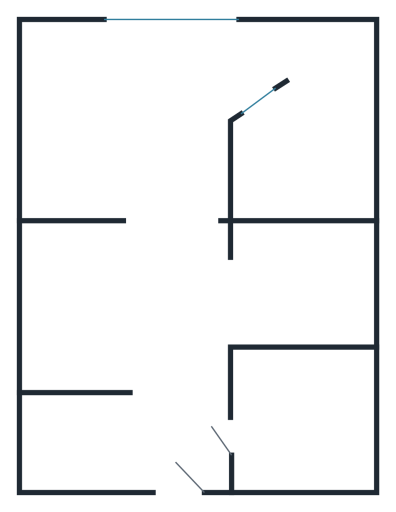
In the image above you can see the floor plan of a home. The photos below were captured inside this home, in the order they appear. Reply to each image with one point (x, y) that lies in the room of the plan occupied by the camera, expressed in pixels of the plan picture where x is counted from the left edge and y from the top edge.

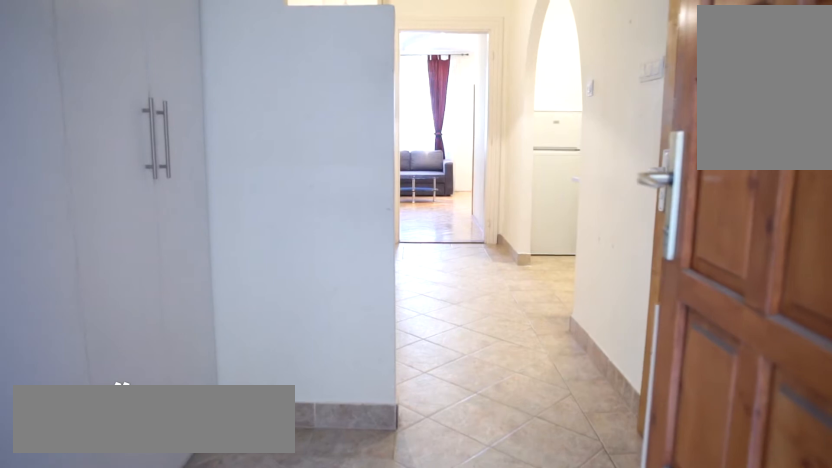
(154, 436)
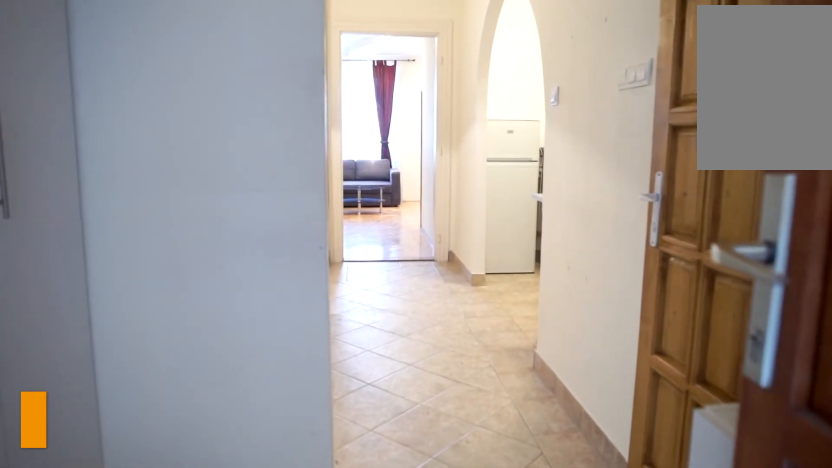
(153, 436)
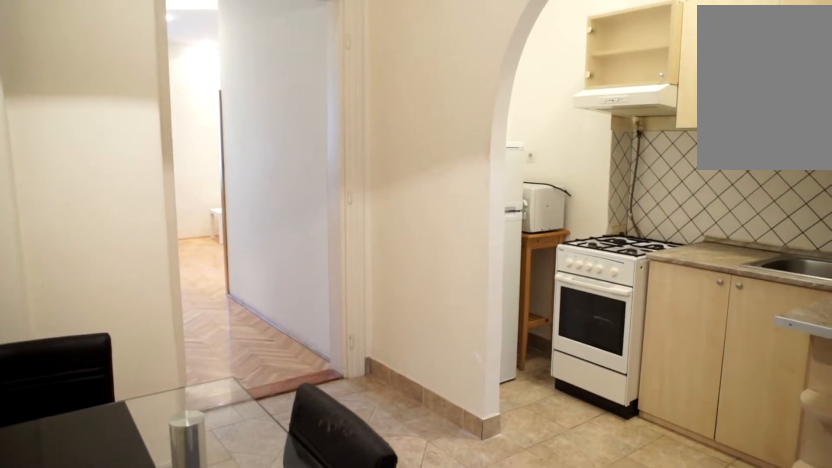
(140, 320)
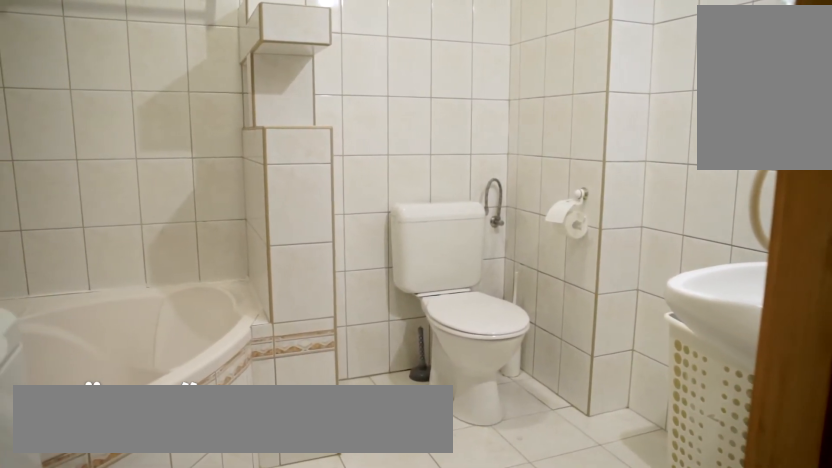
(288, 419)
